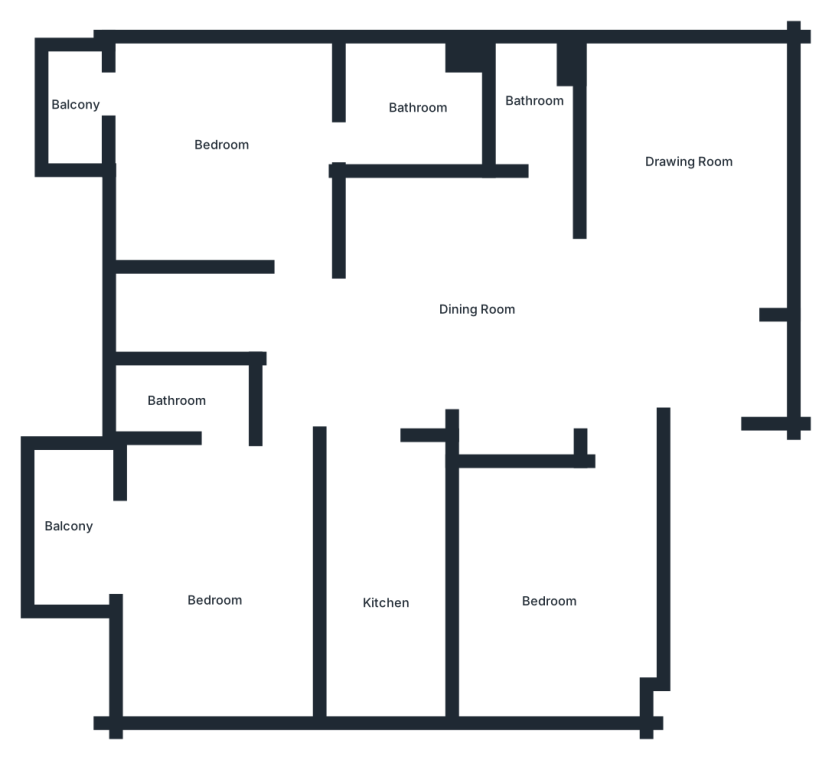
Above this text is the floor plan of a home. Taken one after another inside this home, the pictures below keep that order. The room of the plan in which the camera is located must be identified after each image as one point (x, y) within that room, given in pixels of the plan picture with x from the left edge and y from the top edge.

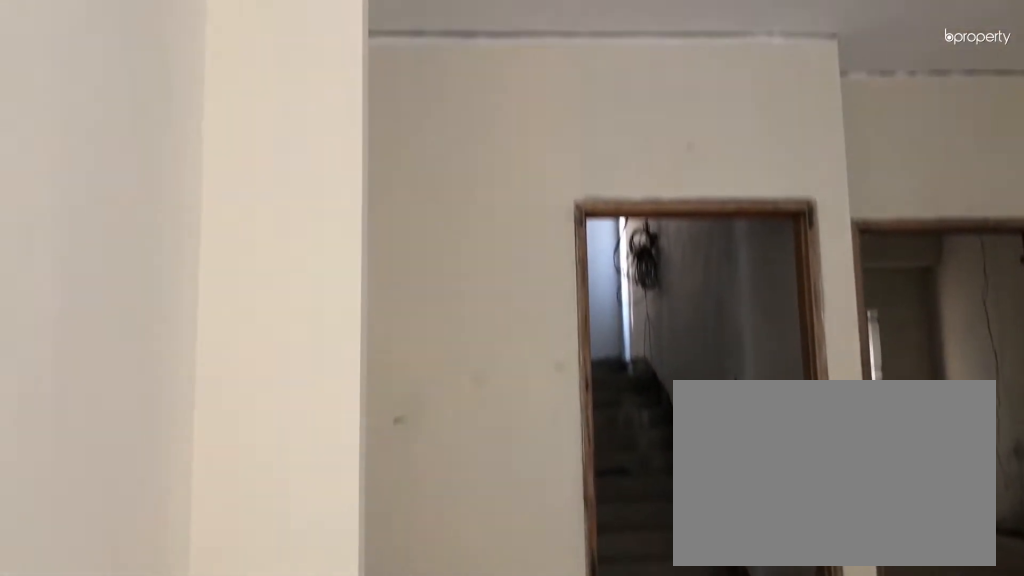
(683, 287)
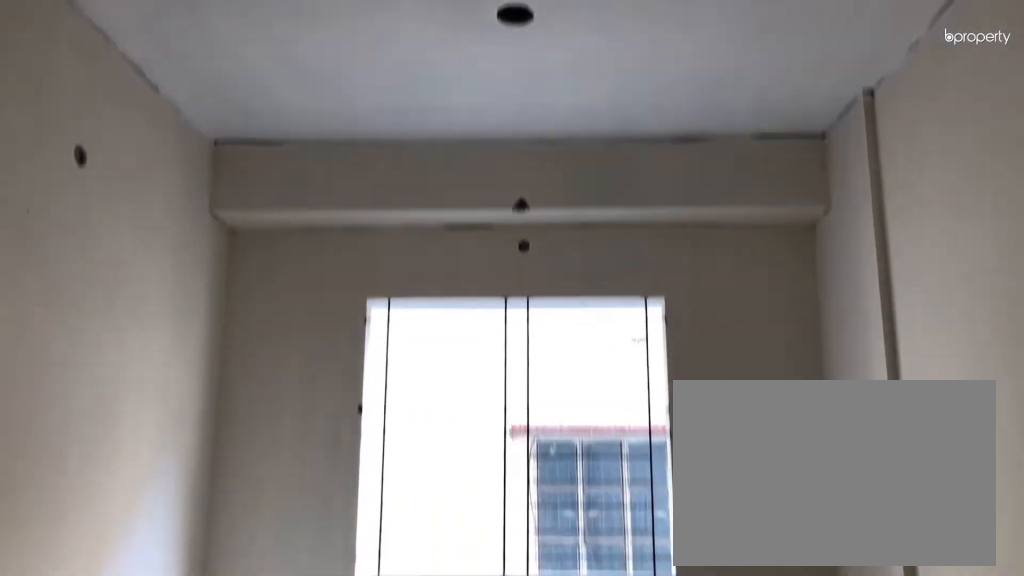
(681, 176)
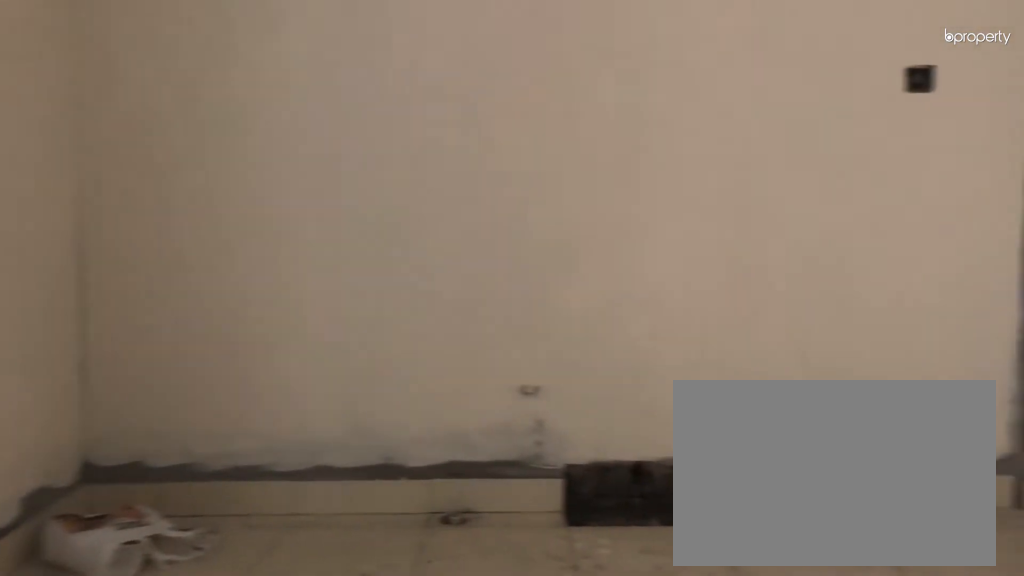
(453, 301)
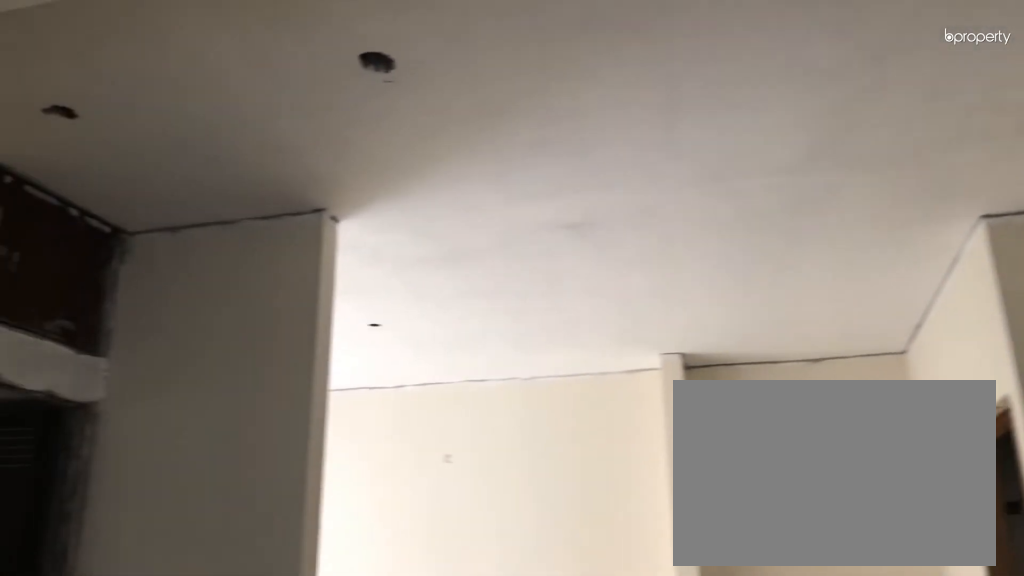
(453, 301)
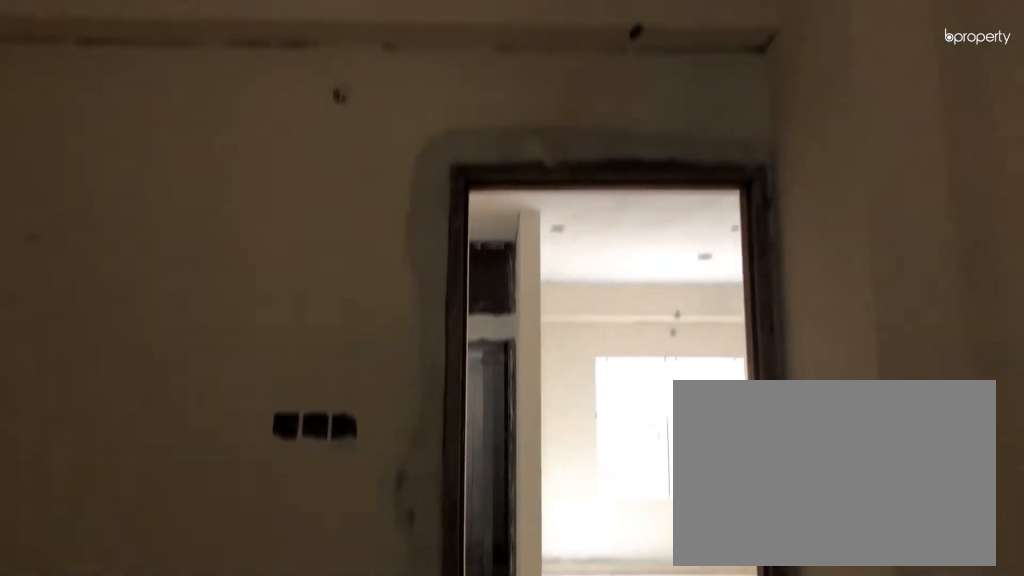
(557, 596)
